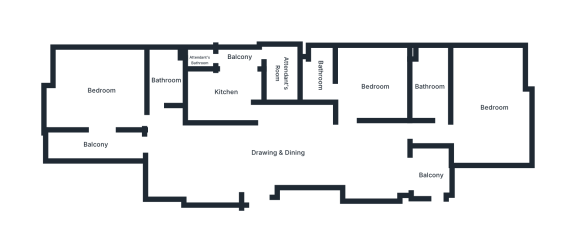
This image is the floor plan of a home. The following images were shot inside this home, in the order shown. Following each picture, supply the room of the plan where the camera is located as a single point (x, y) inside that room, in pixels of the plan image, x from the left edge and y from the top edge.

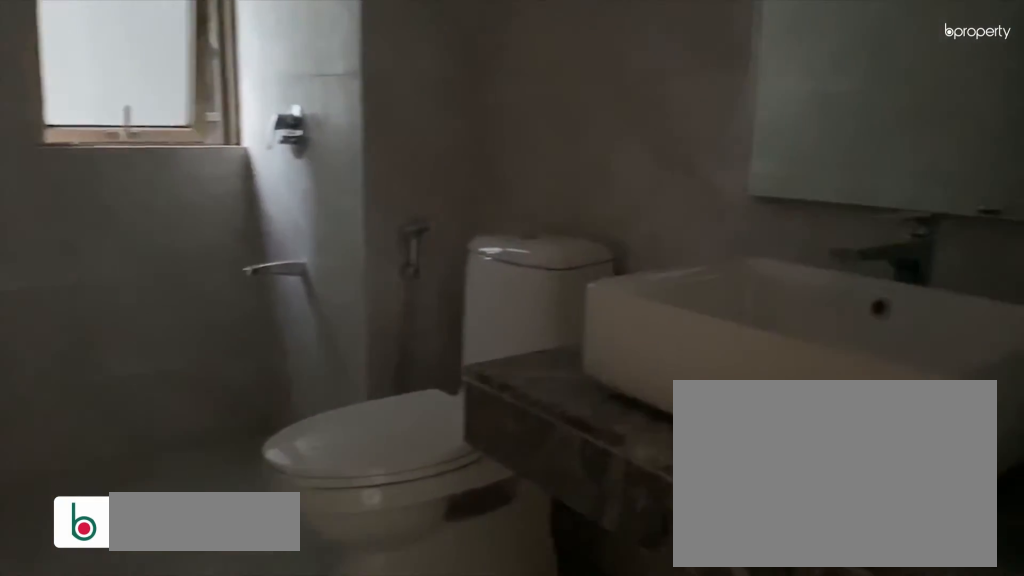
(165, 84)
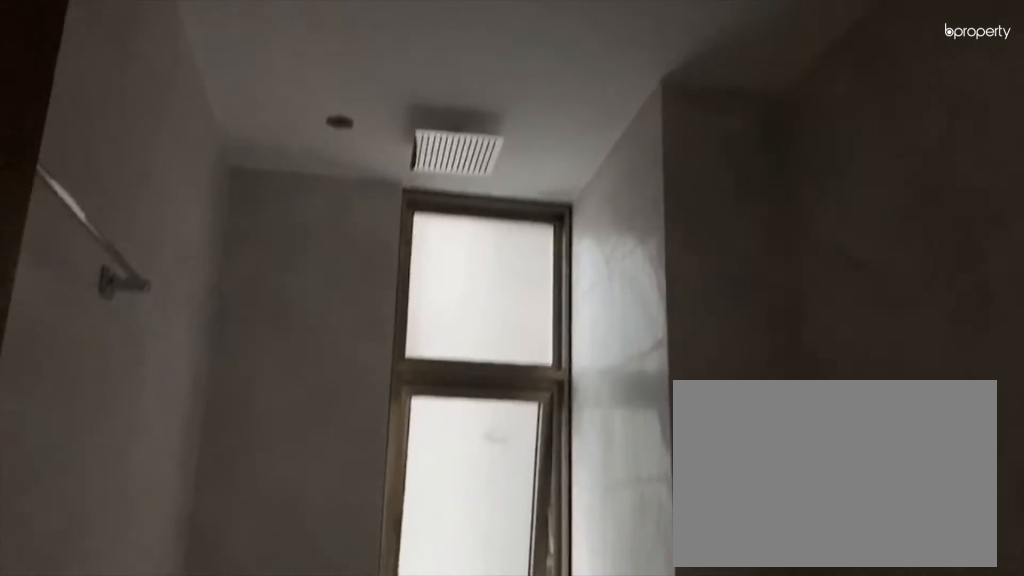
(165, 84)
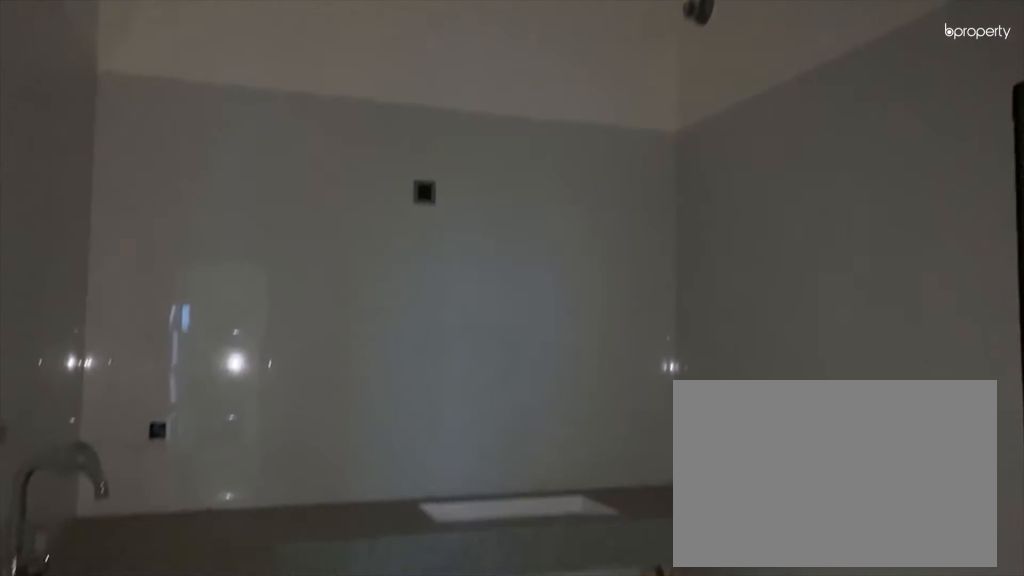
(226, 93)
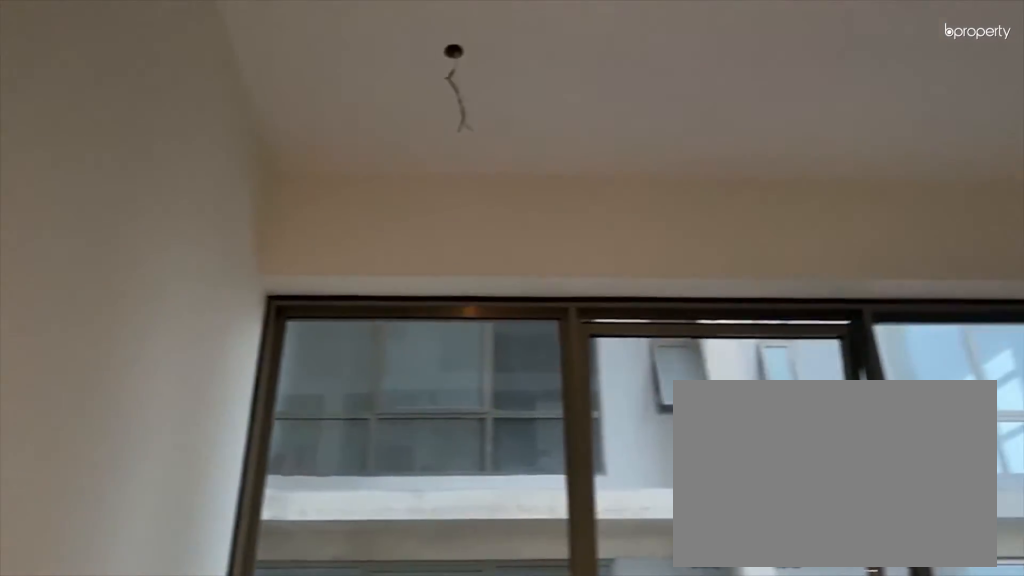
(369, 87)
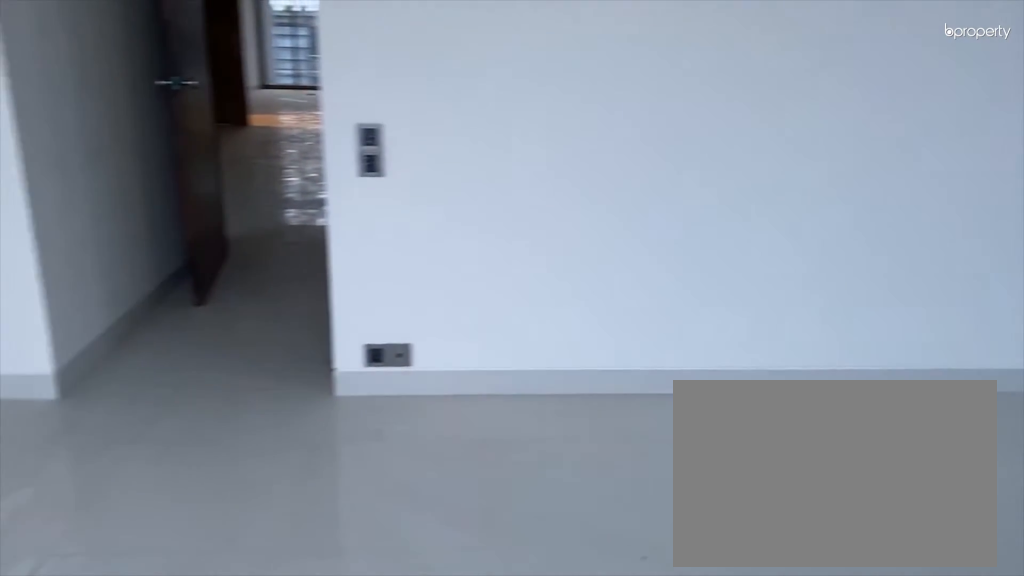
(494, 135)
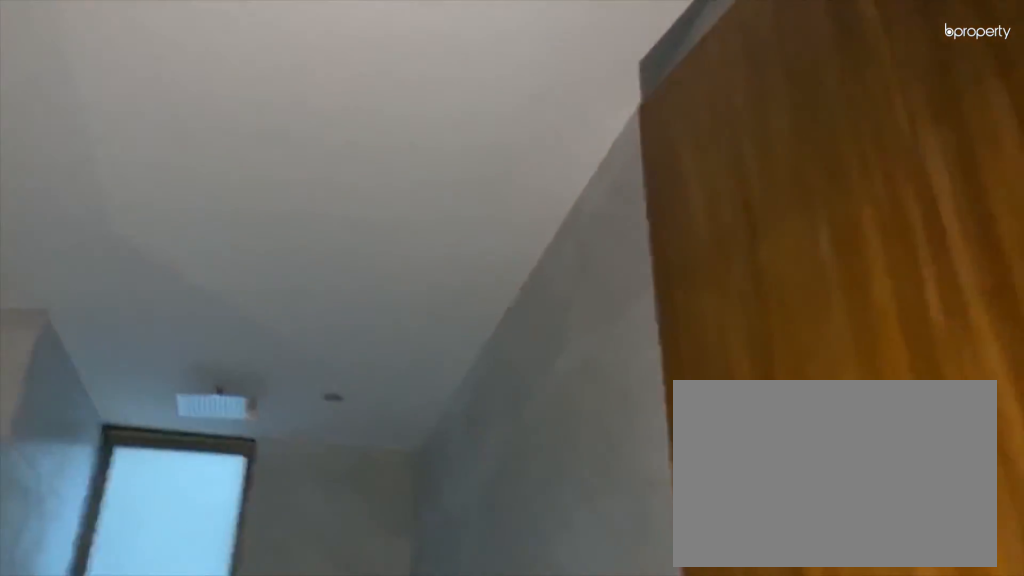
(427, 88)
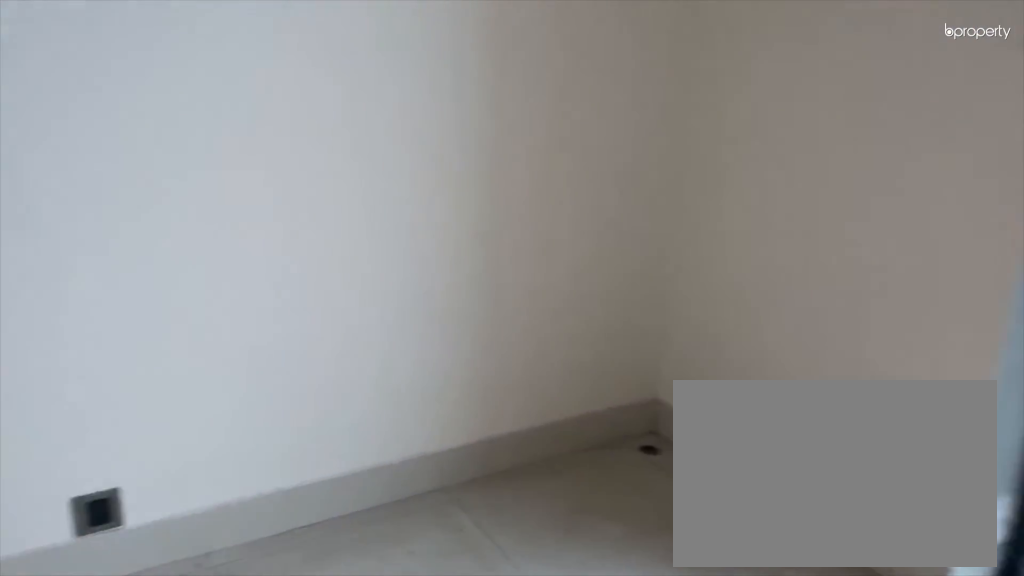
(430, 171)
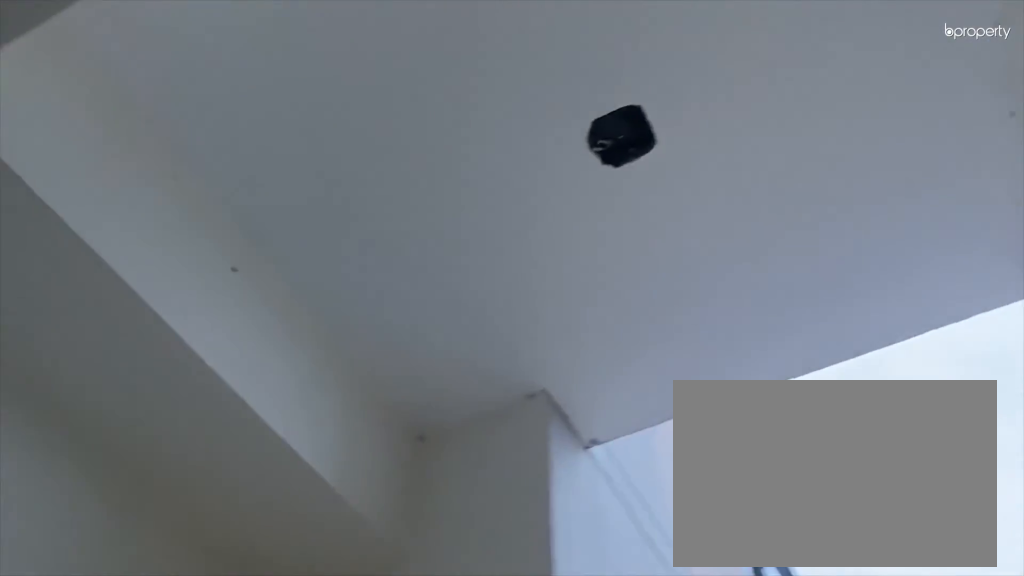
(430, 171)
